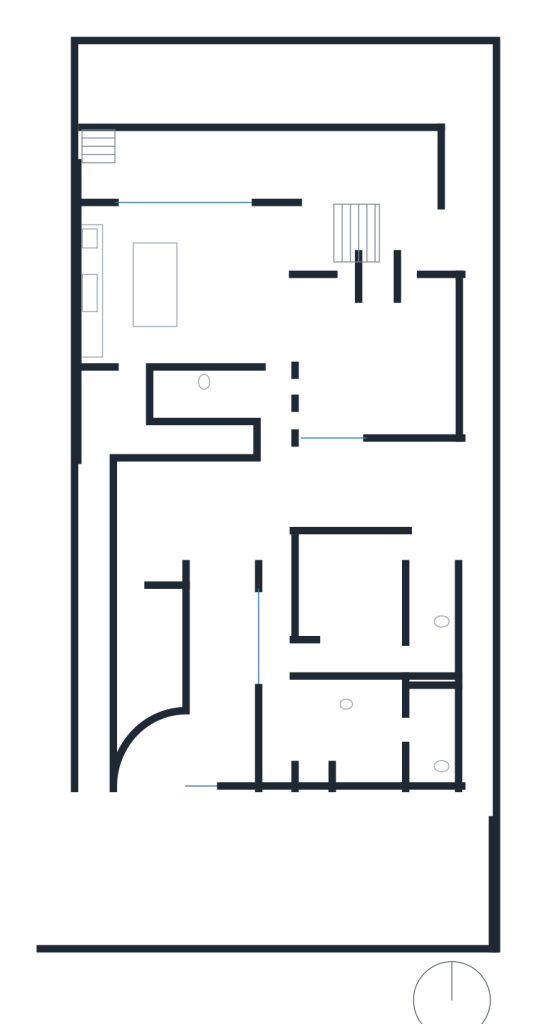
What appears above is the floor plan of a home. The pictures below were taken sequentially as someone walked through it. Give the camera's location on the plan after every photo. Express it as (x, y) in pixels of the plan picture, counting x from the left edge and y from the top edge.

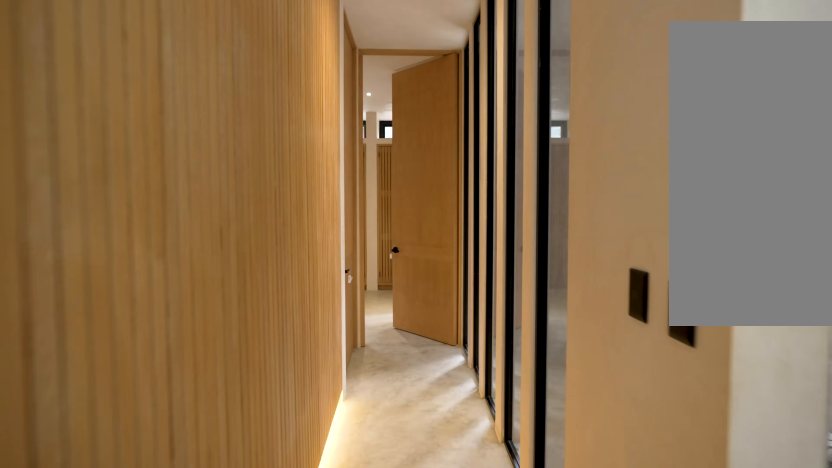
(276, 495)
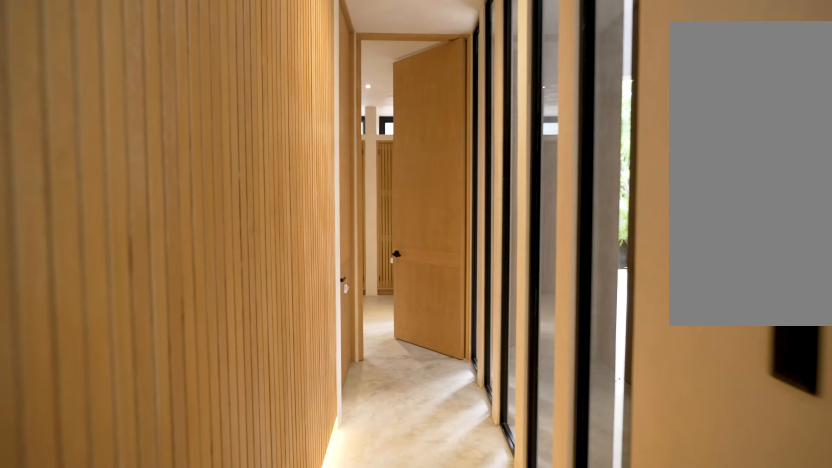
(276, 509)
